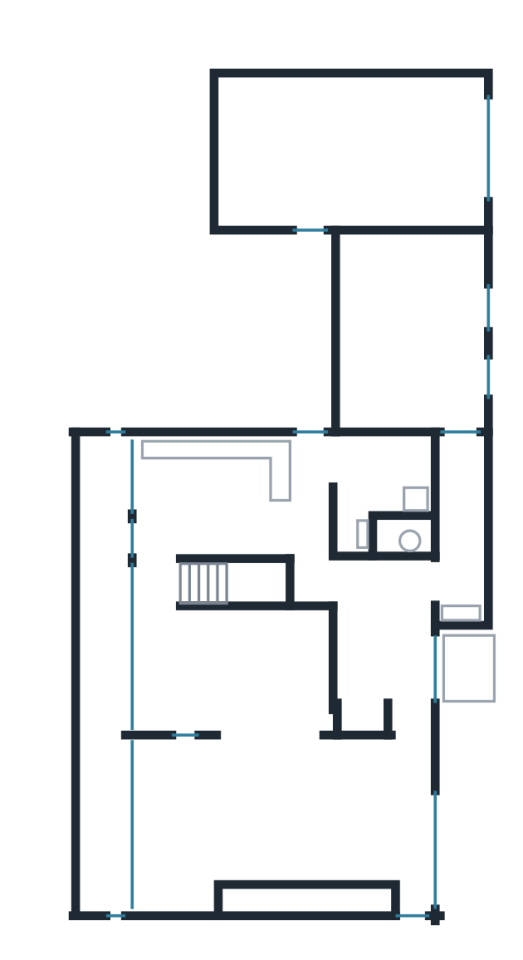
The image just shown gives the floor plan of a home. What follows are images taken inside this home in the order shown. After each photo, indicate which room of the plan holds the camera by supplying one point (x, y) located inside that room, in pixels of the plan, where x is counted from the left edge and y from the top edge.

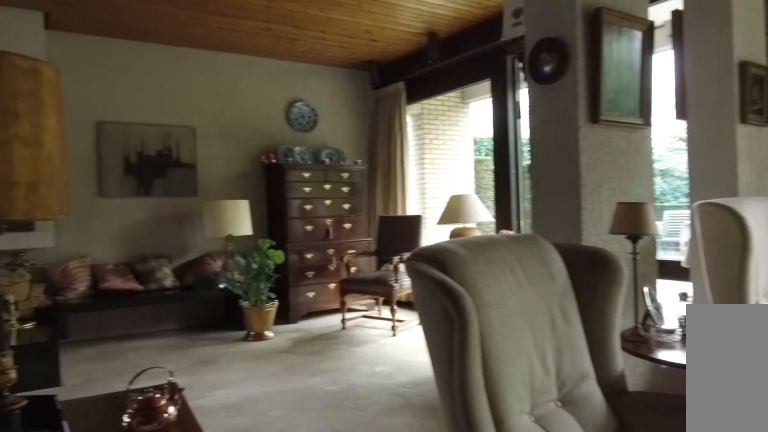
(263, 762)
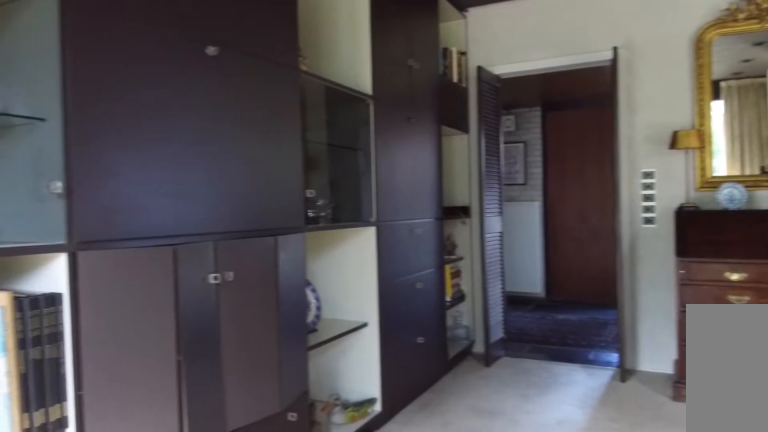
(262, 762)
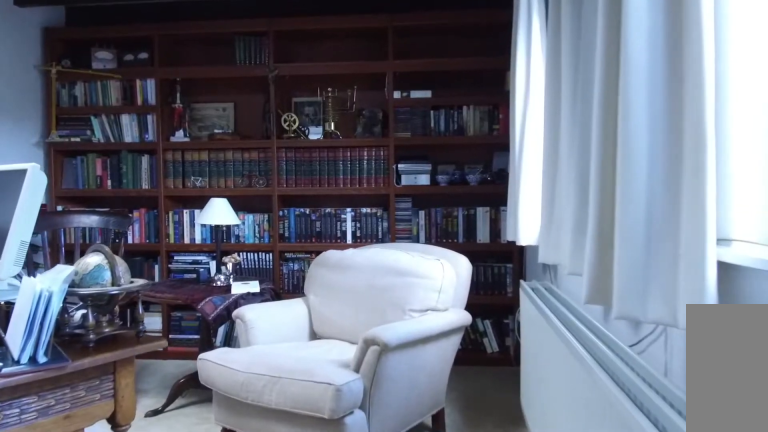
(410, 331)
